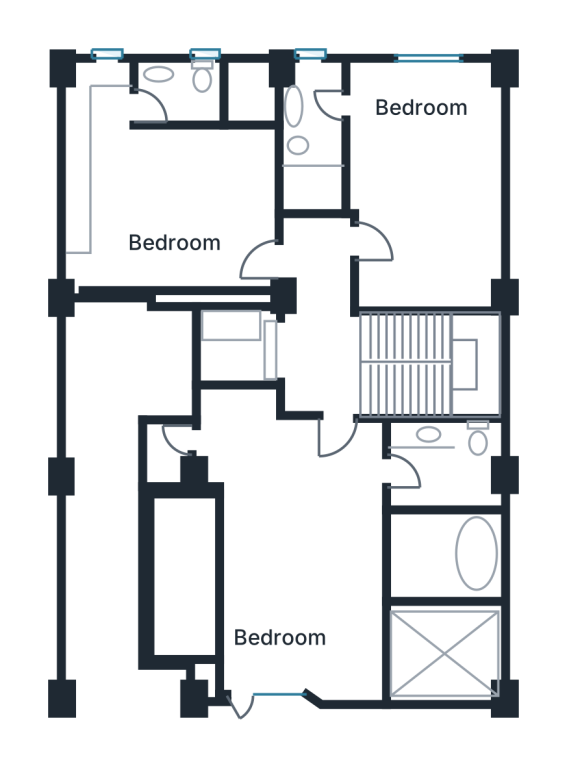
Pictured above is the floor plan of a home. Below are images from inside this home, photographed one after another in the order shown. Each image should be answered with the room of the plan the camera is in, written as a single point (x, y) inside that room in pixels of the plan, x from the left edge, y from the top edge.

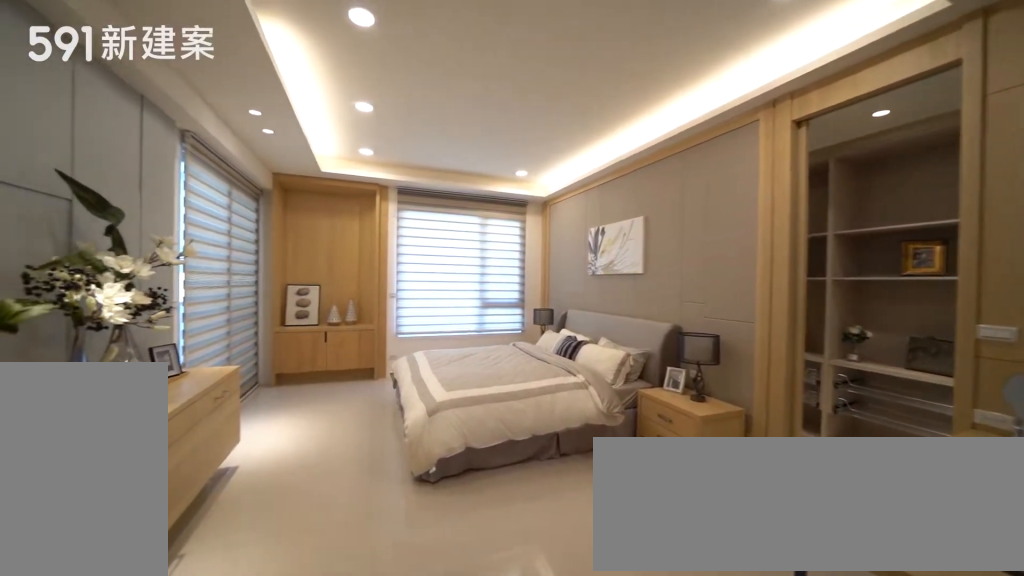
(273, 568)
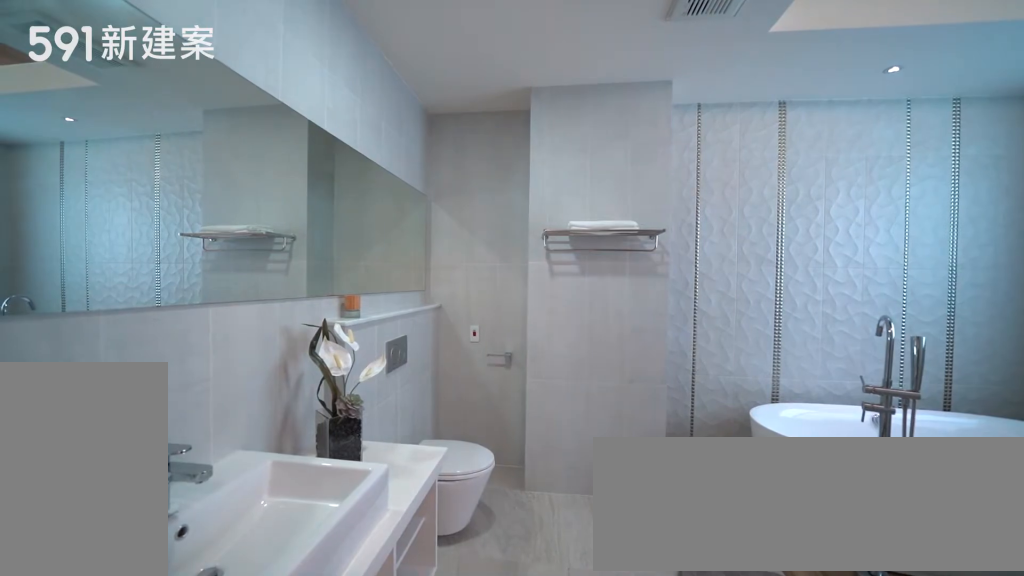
(448, 515)
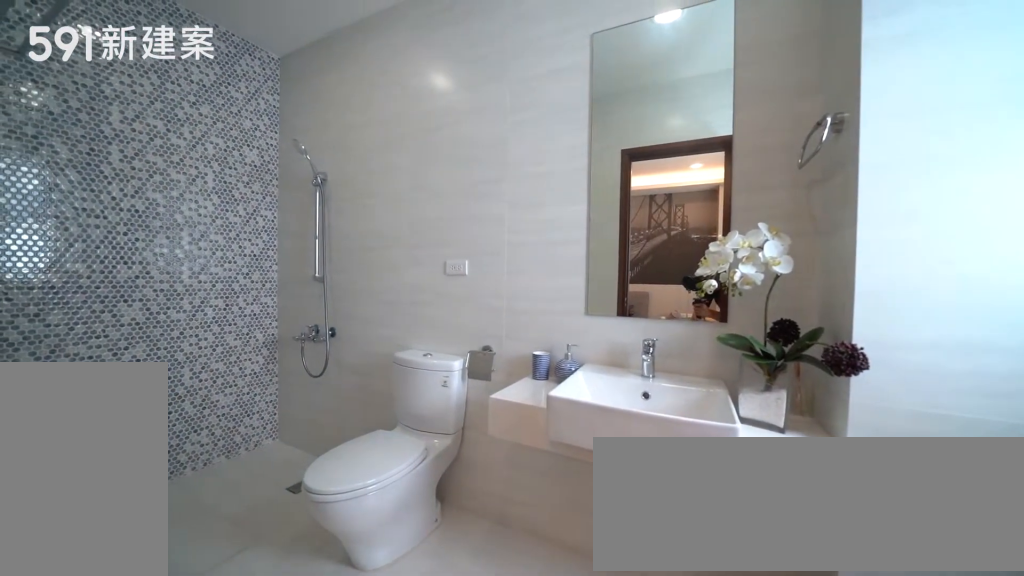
(319, 145)
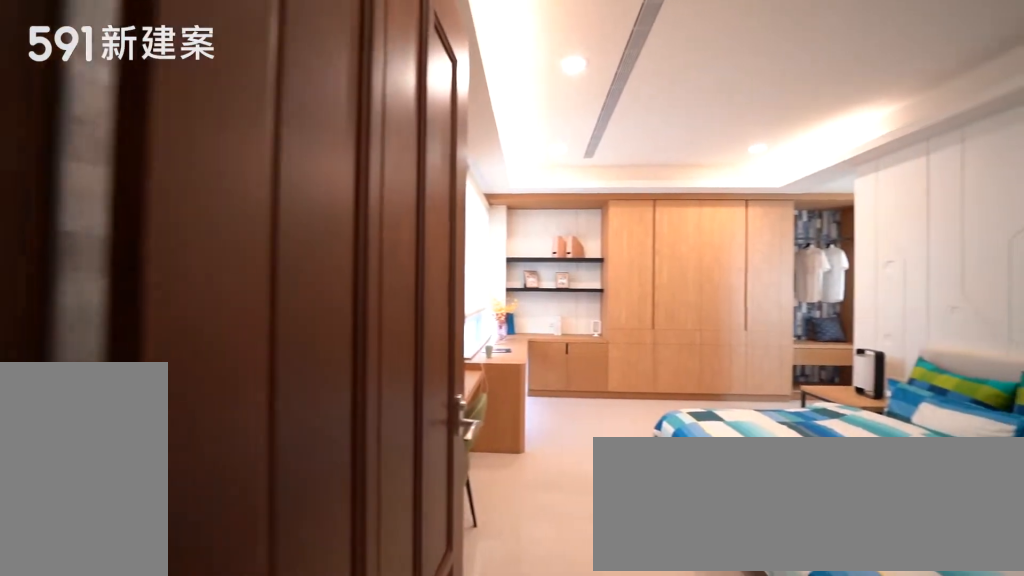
(152, 197)
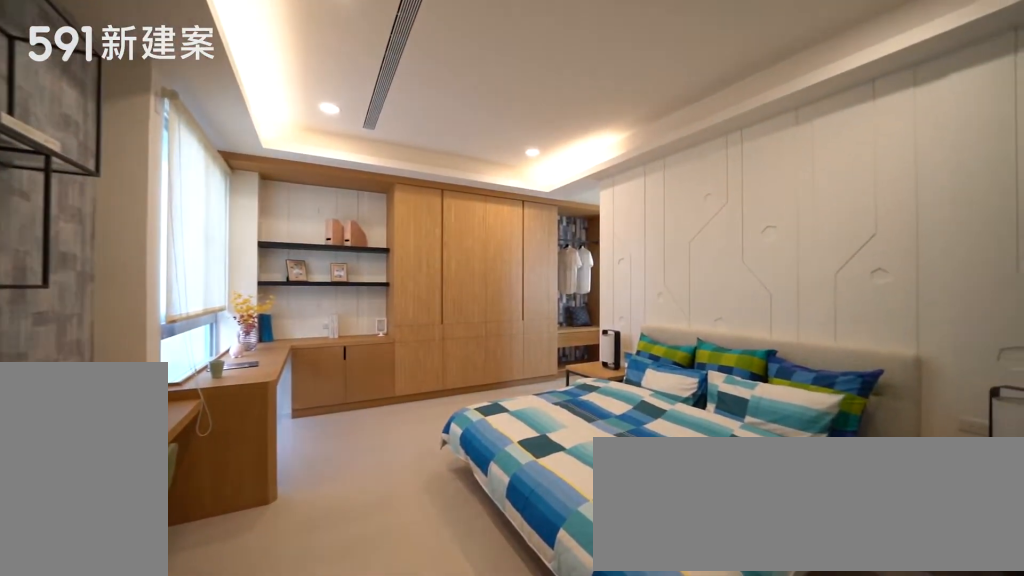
(152, 197)
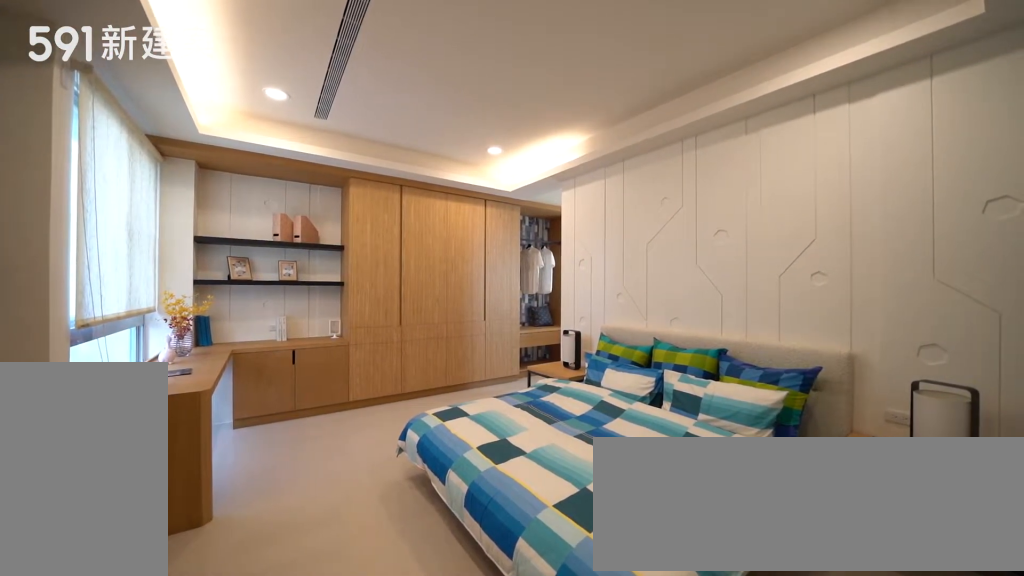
(152, 197)
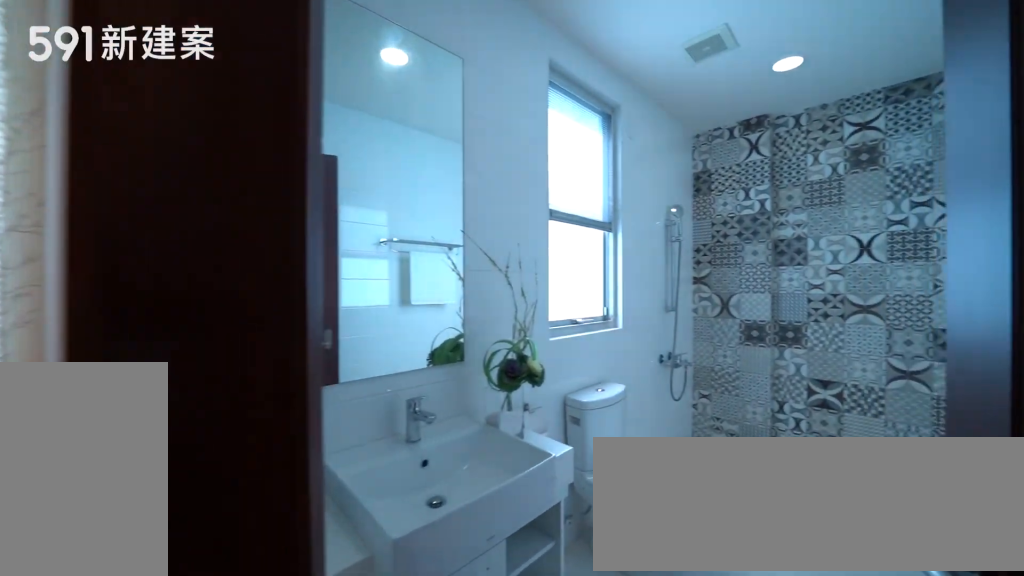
(219, 95)
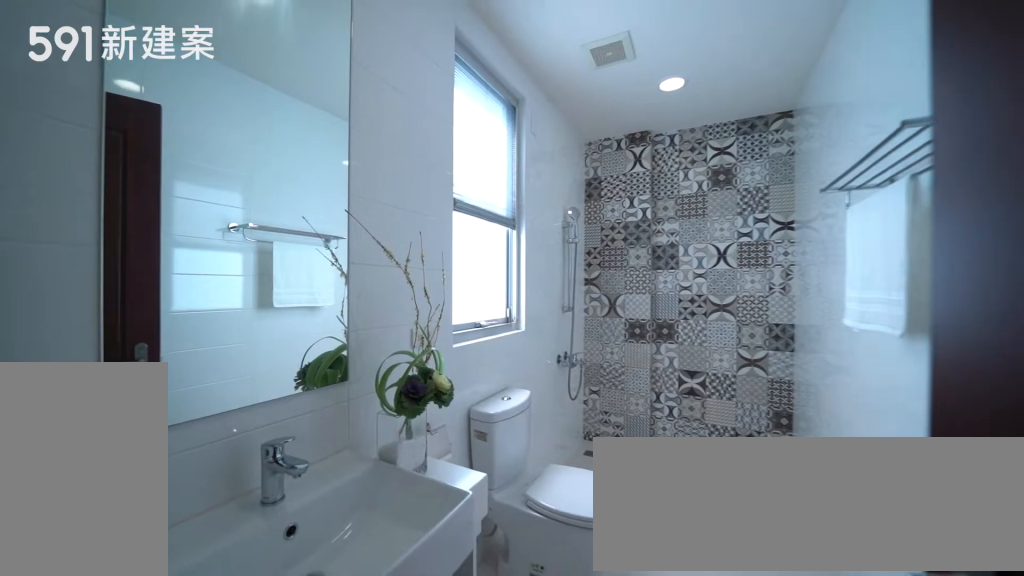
(219, 95)
